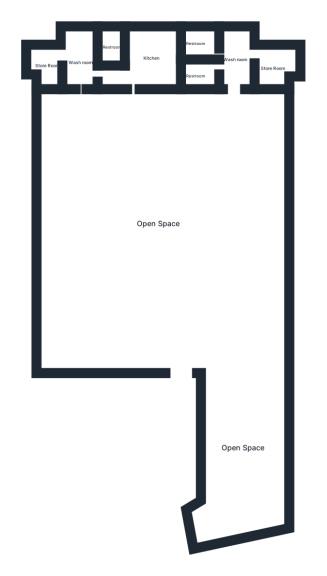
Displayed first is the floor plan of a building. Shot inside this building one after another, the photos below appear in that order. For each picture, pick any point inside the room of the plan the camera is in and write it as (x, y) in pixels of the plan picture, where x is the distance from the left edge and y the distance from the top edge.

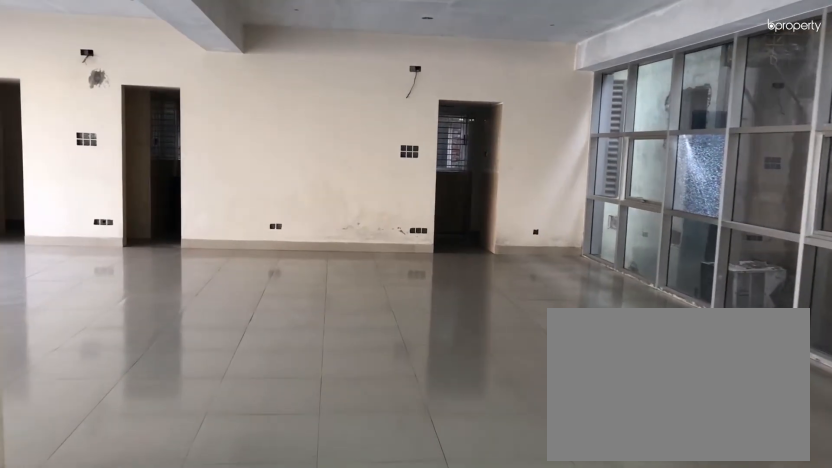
(156, 222)
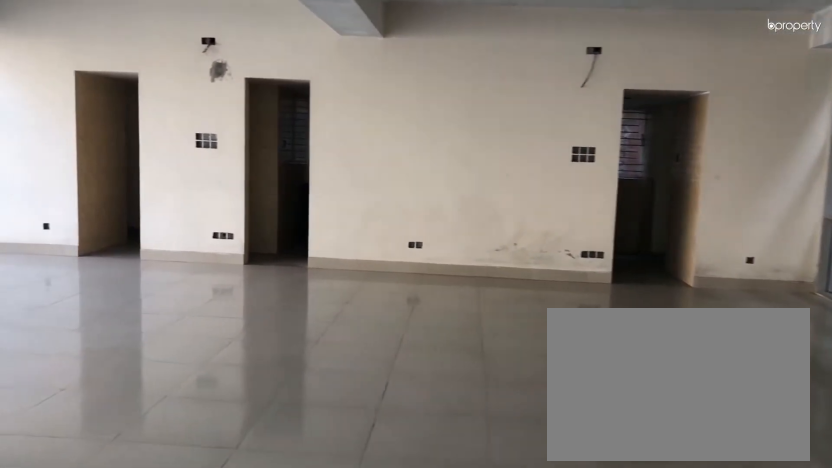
(156, 222)
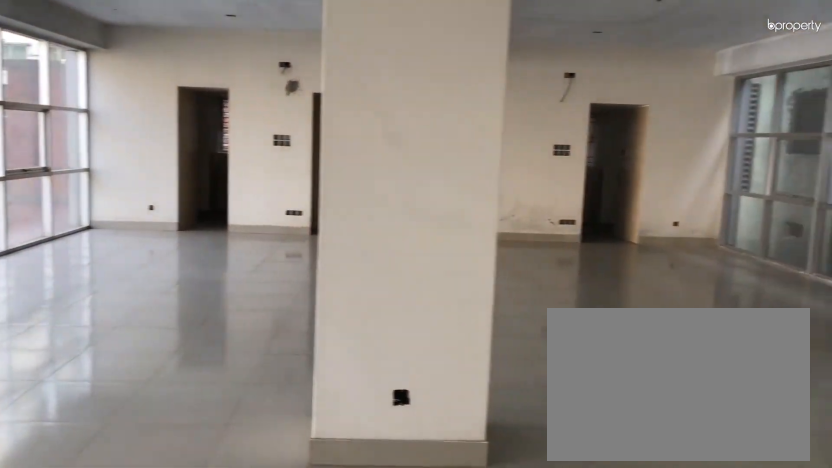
(156, 223)
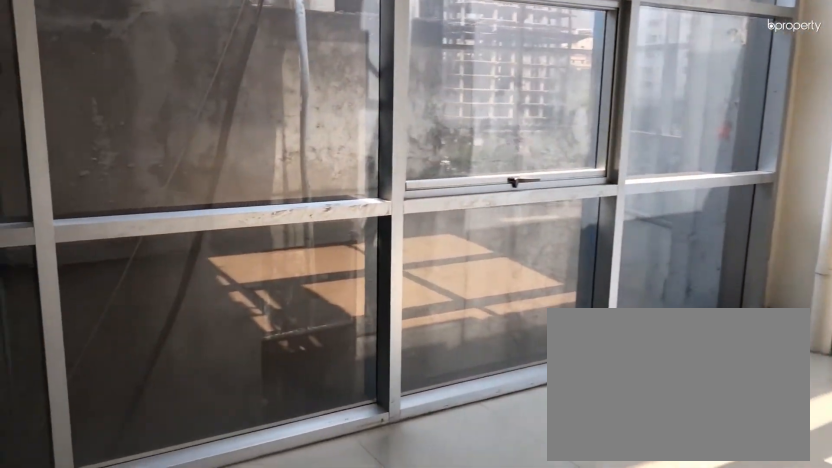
(245, 453)
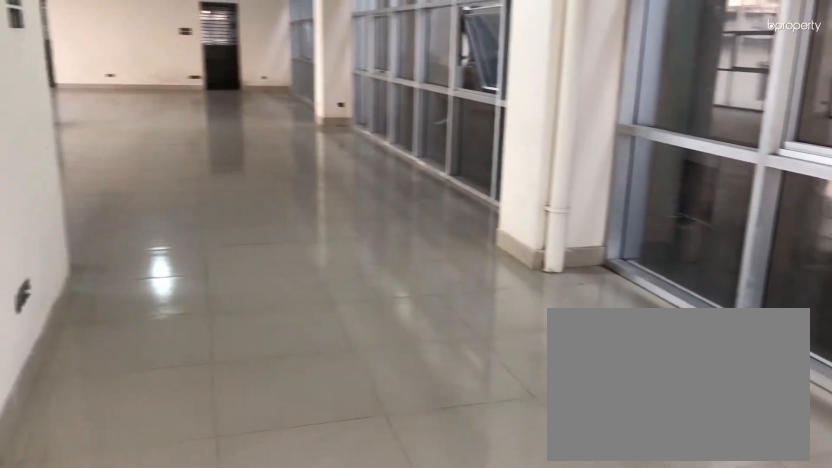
(245, 453)
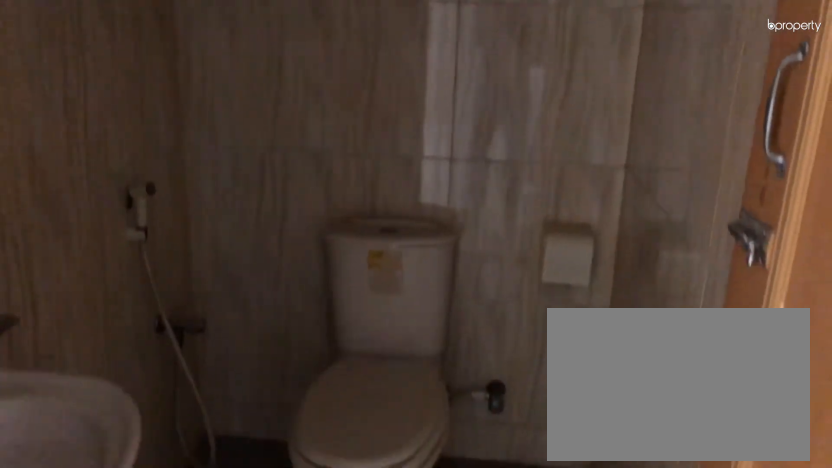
(194, 75)
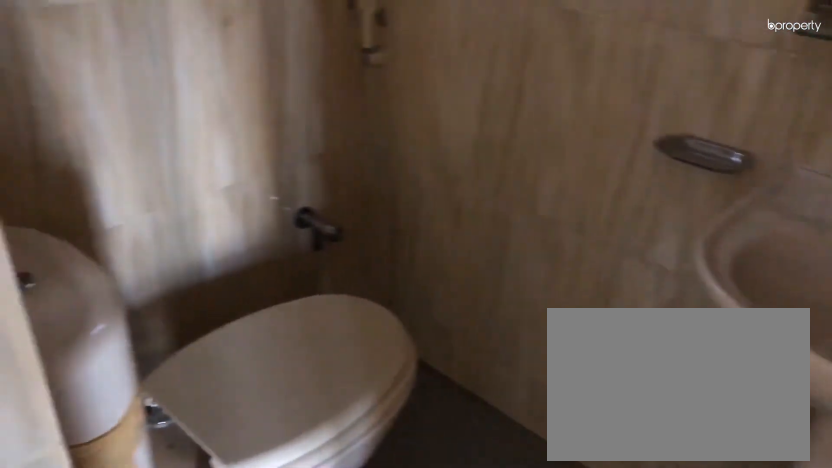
(113, 48)
